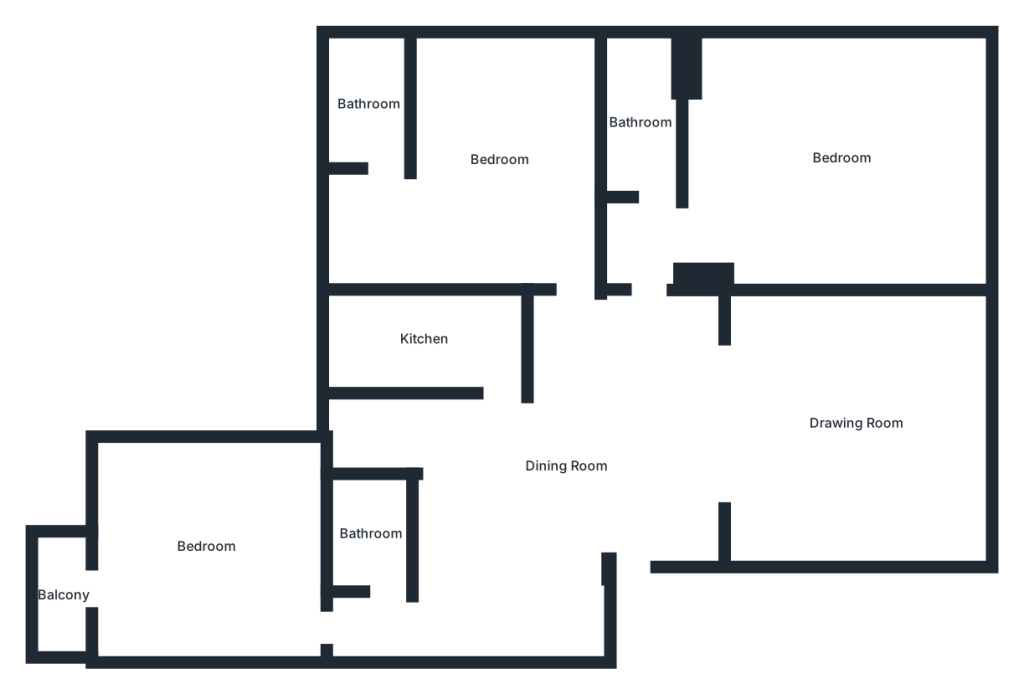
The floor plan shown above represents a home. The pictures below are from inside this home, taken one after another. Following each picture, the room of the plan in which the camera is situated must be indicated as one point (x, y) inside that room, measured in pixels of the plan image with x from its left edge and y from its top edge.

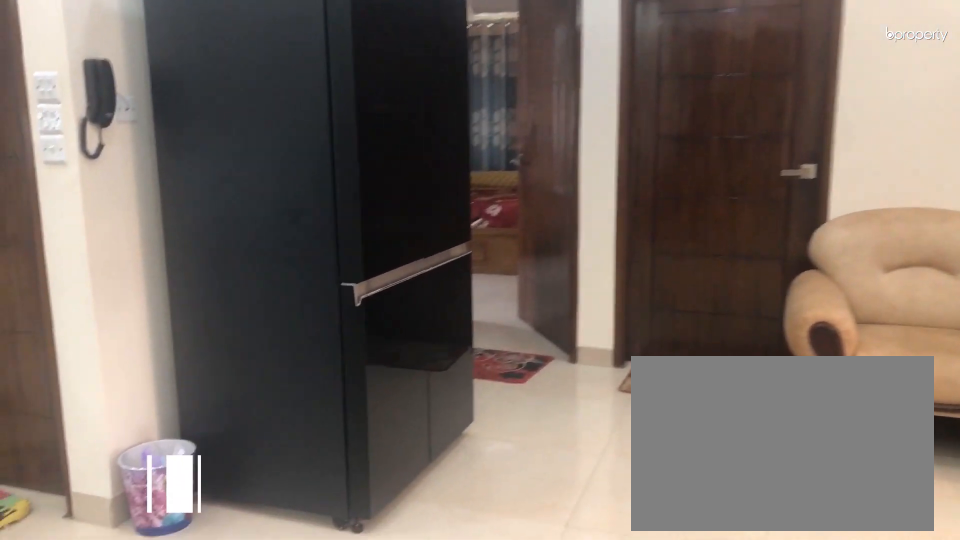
(566, 468)
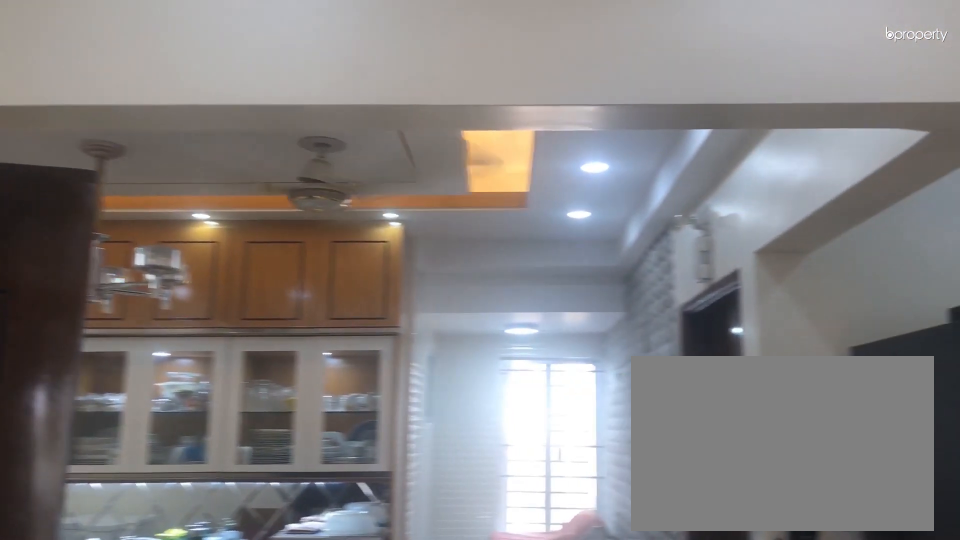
(565, 466)
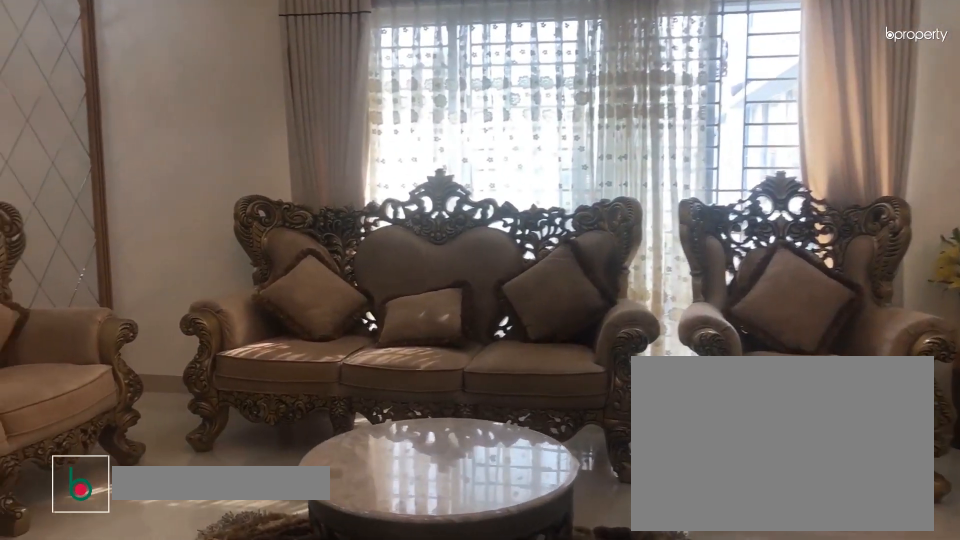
(856, 421)
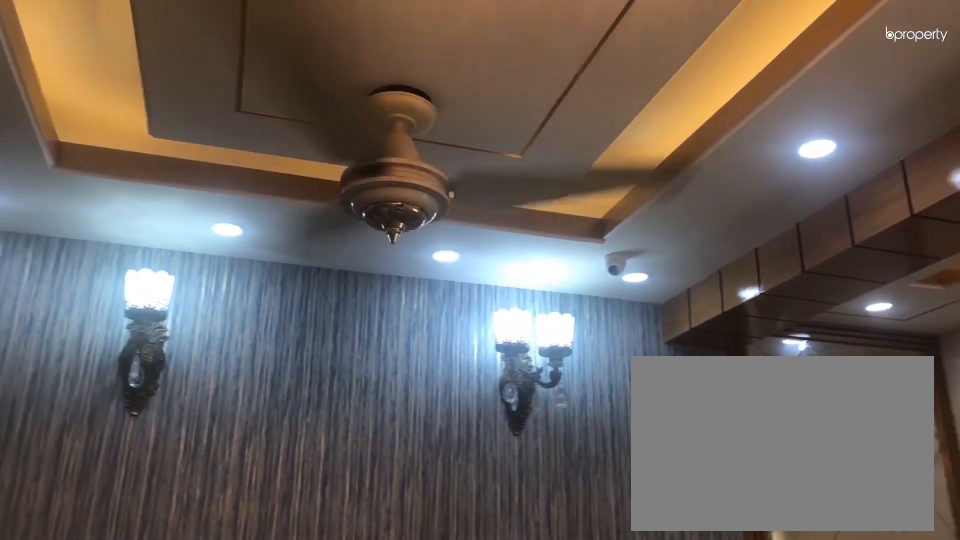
(856, 421)
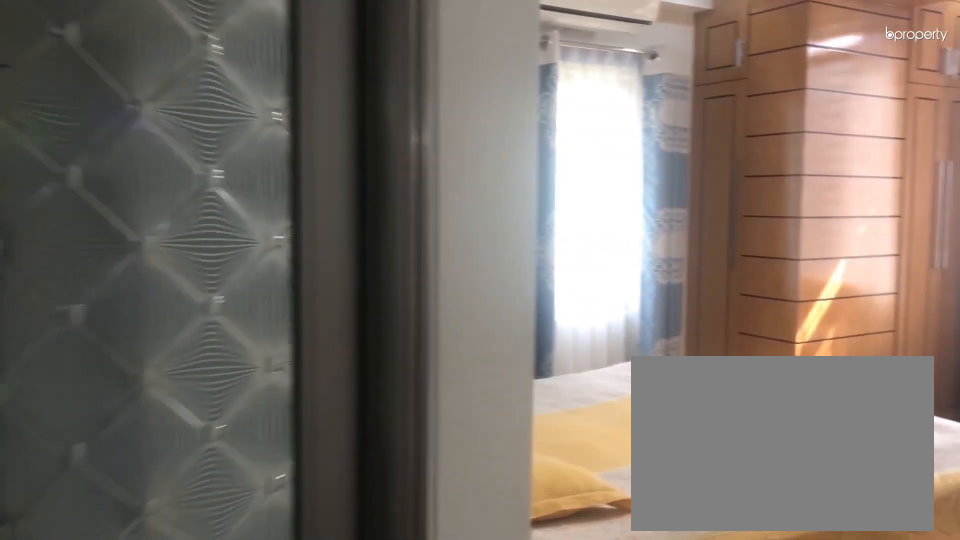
(767, 230)
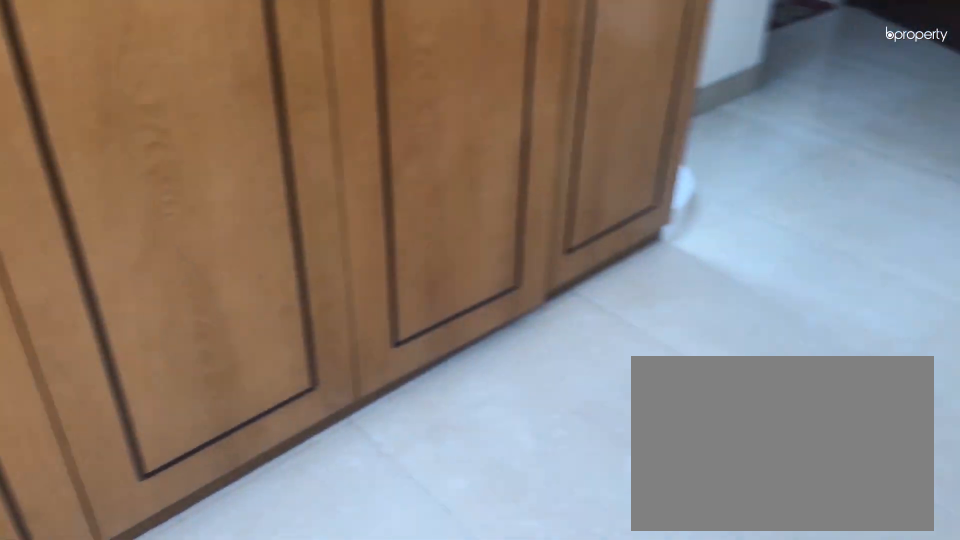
(846, 155)
